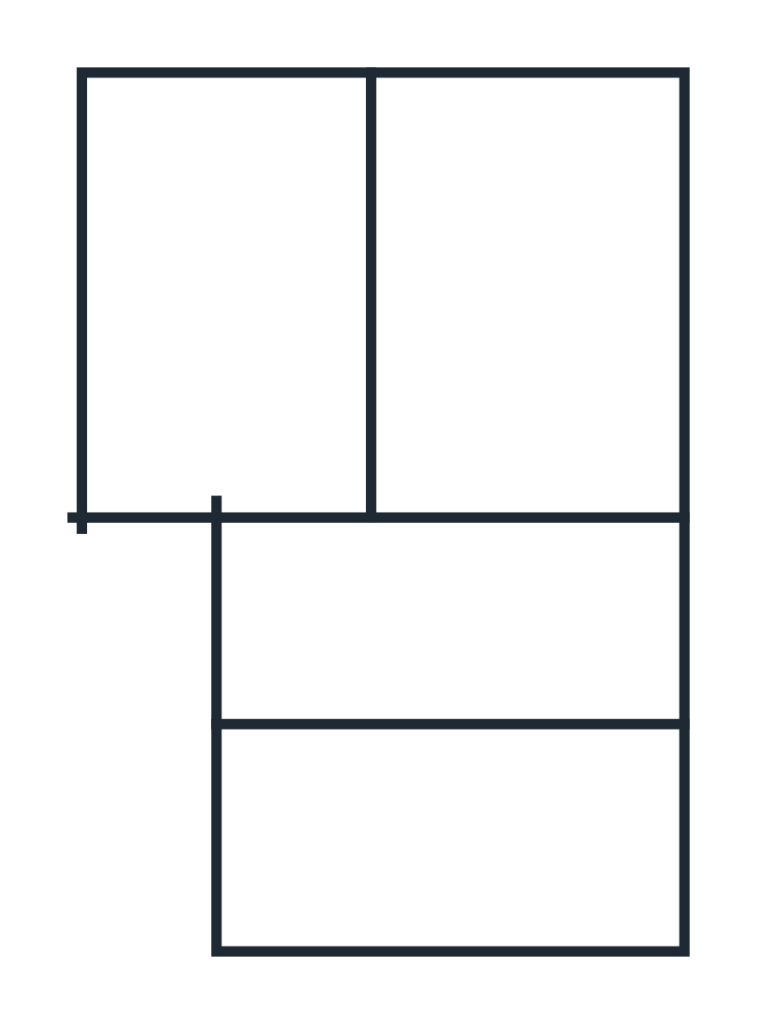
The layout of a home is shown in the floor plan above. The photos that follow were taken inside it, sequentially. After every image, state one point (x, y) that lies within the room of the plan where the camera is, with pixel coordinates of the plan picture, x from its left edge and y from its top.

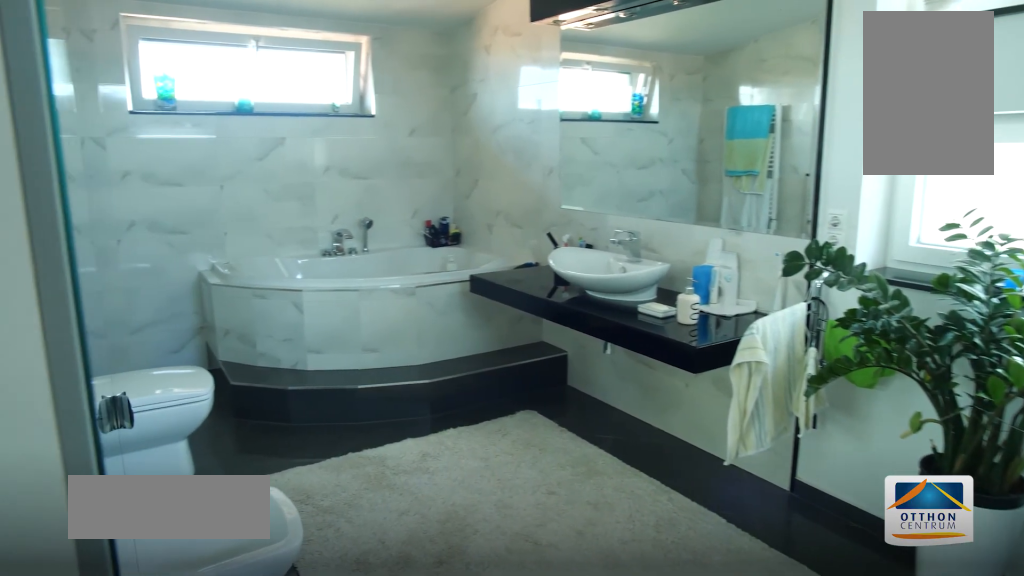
(451, 849)
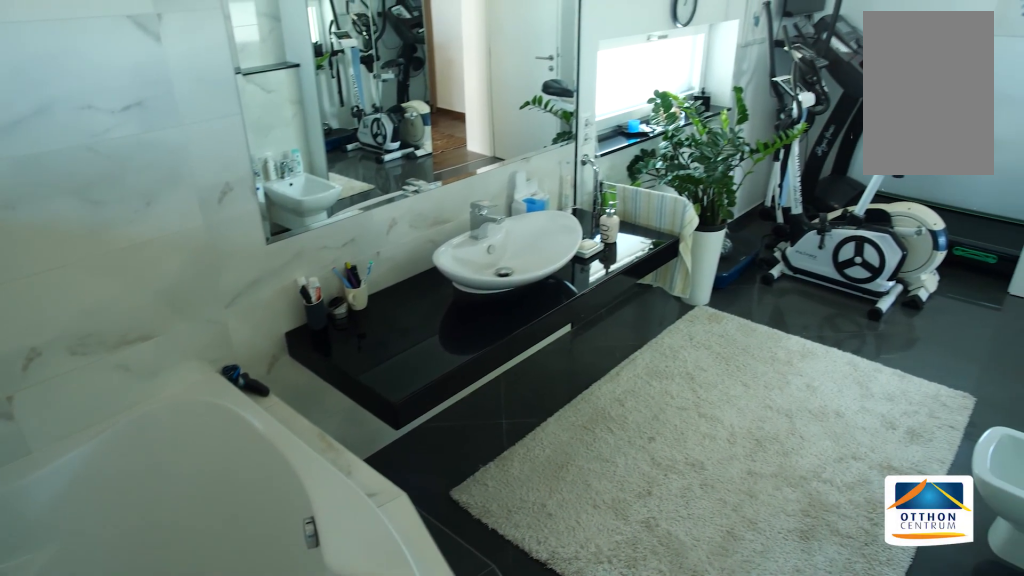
(451, 848)
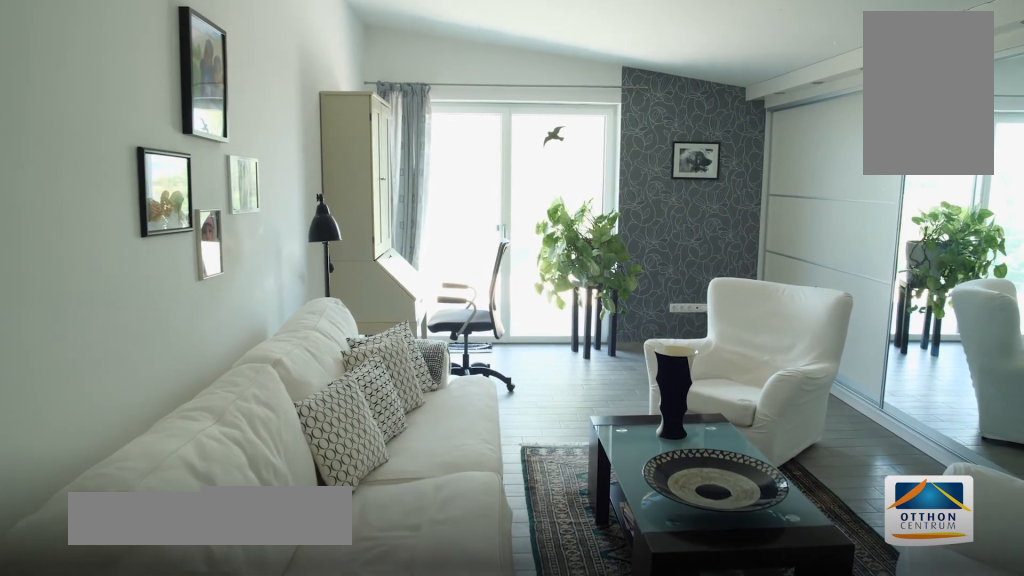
(525, 296)
